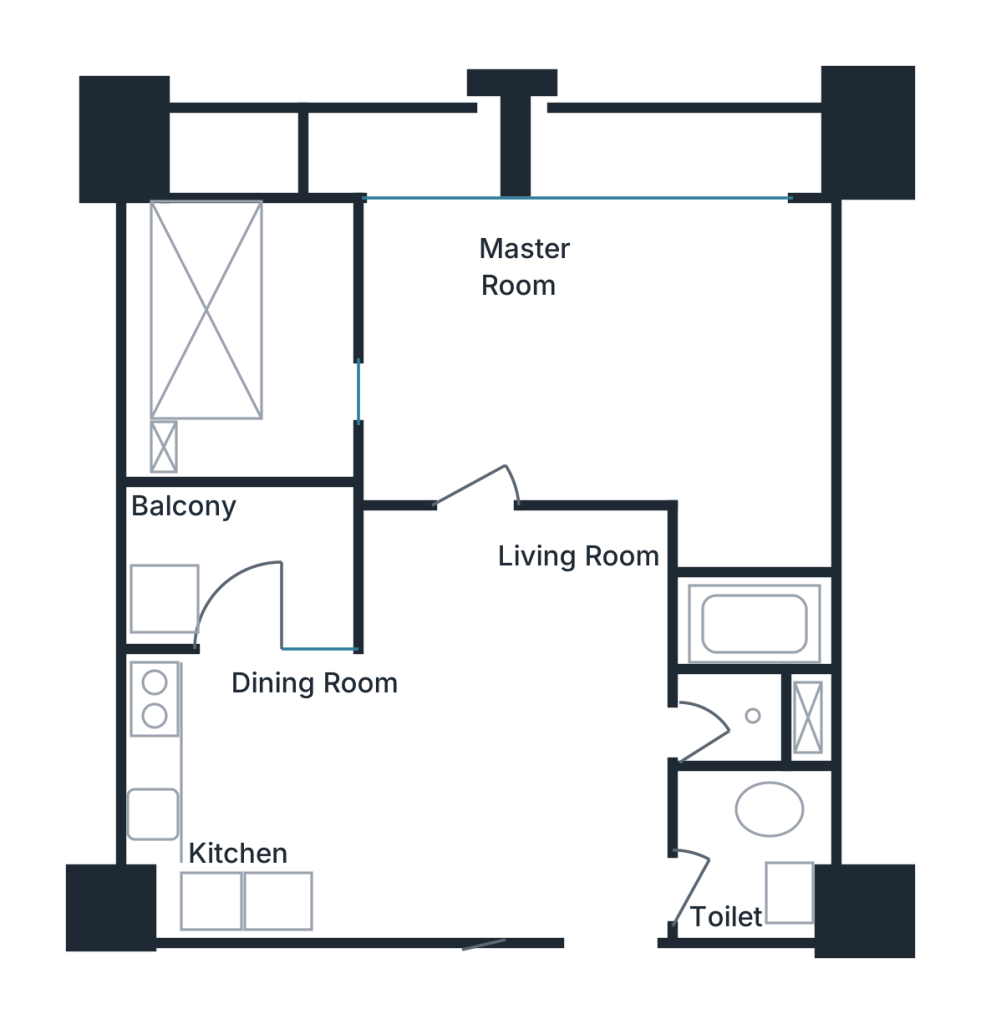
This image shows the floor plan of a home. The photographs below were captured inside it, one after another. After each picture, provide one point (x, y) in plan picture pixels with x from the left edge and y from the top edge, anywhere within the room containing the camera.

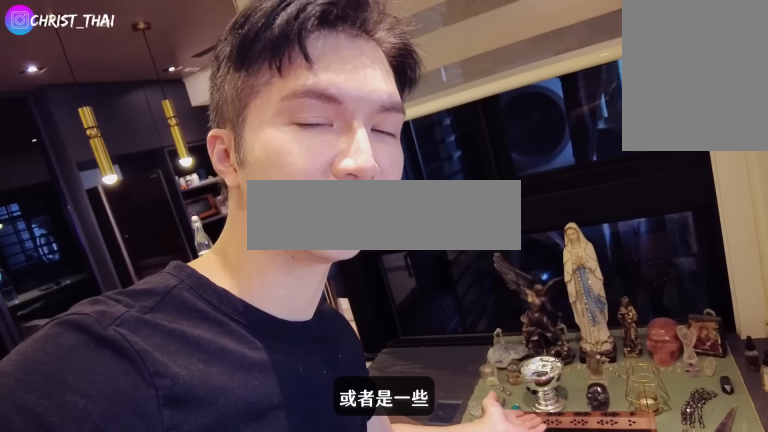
(520, 727)
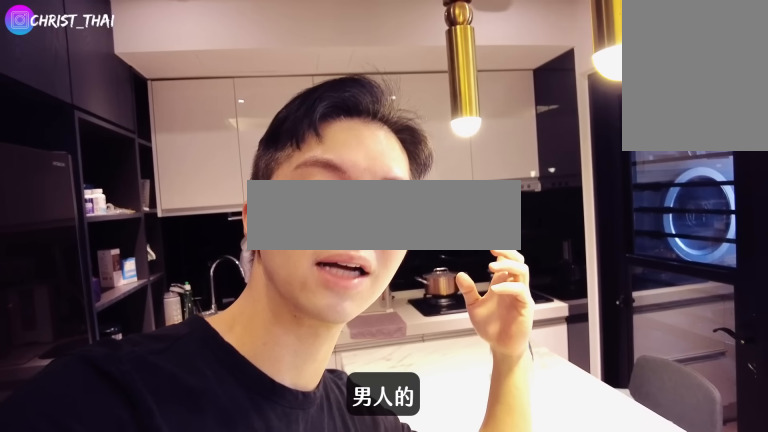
(276, 787)
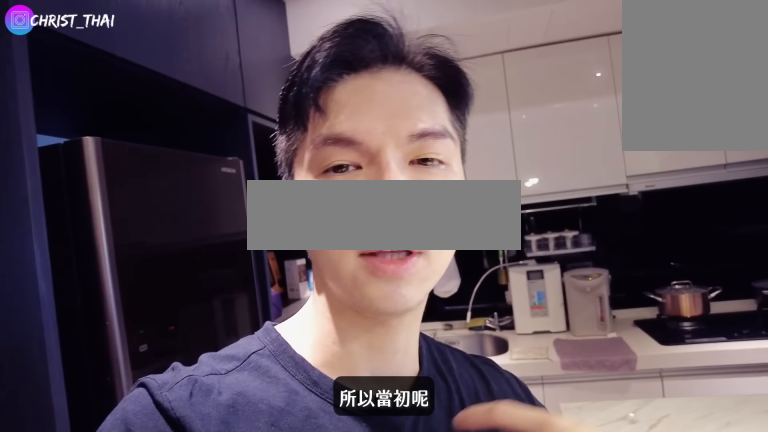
(276, 787)
